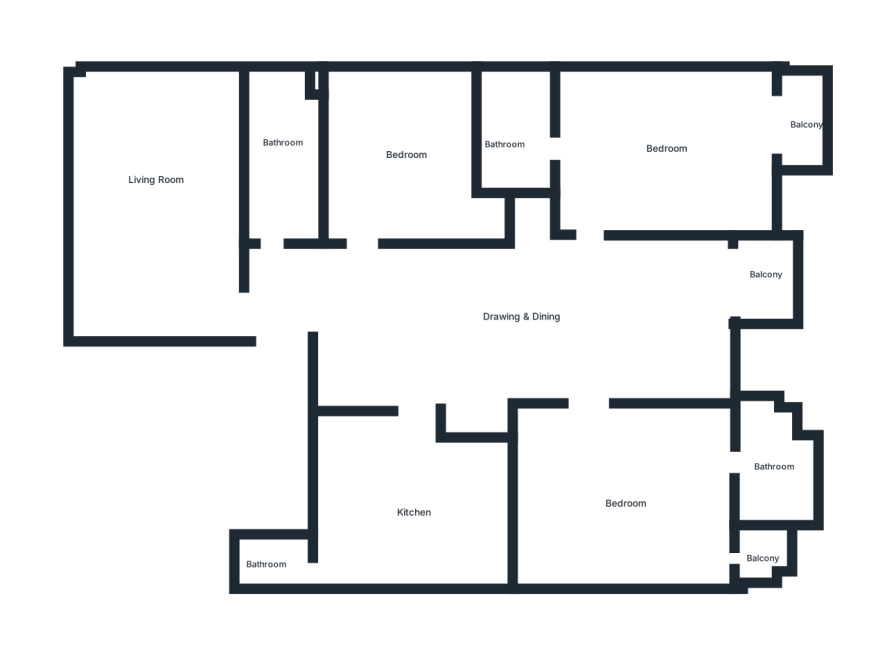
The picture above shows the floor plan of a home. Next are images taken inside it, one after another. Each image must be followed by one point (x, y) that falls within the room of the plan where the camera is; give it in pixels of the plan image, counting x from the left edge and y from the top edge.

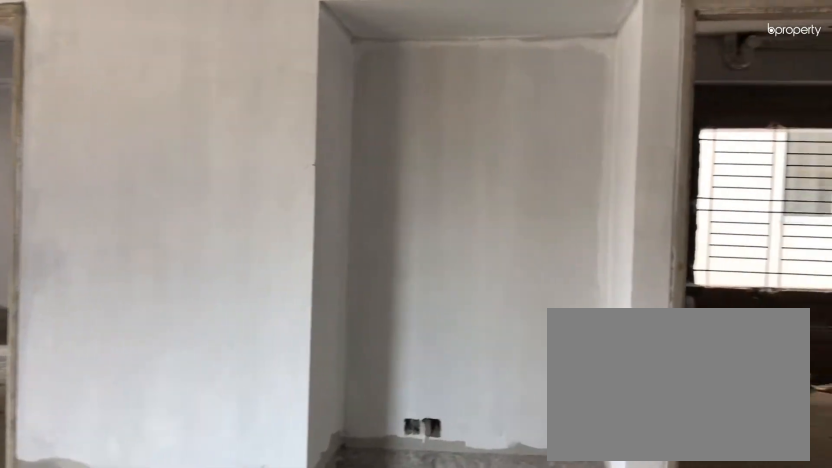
(534, 324)
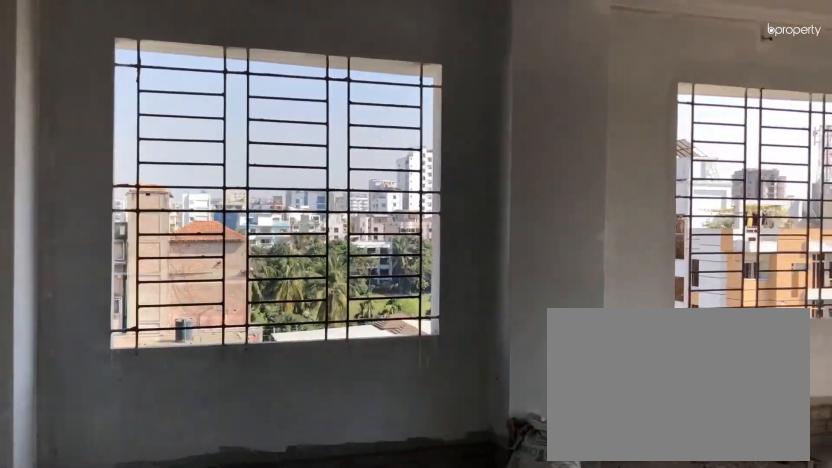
(223, 307)
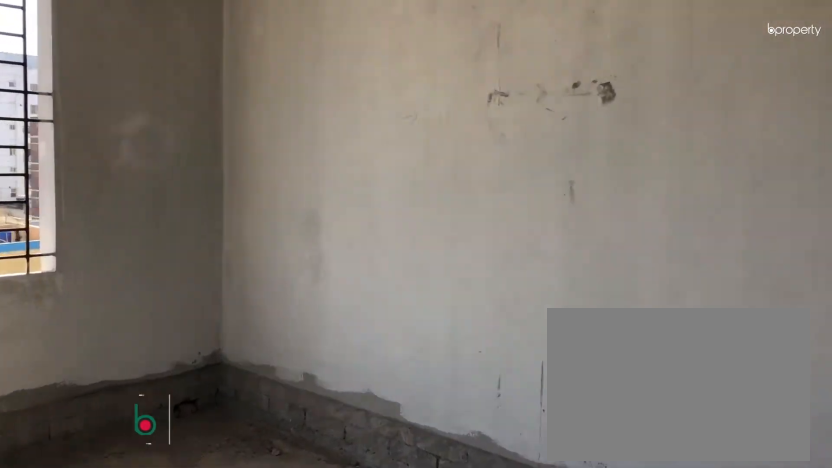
(161, 205)
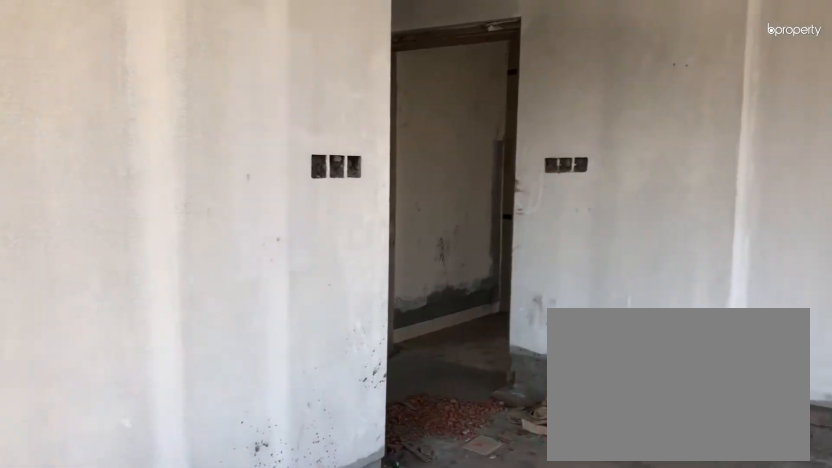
(161, 205)
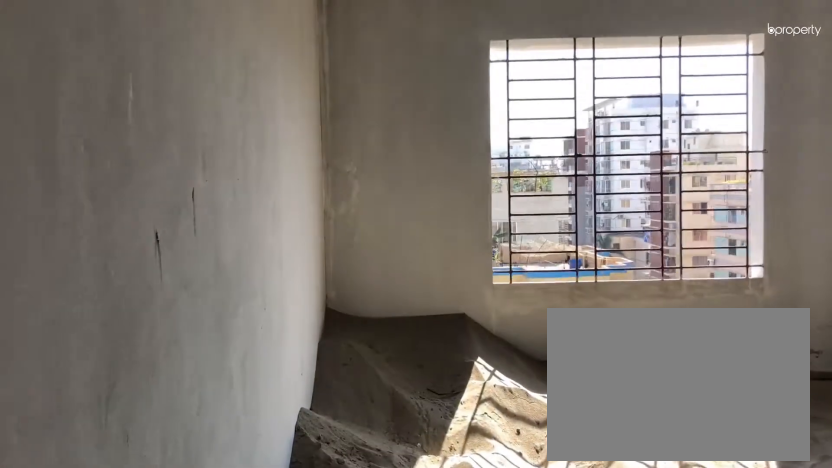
(377, 232)
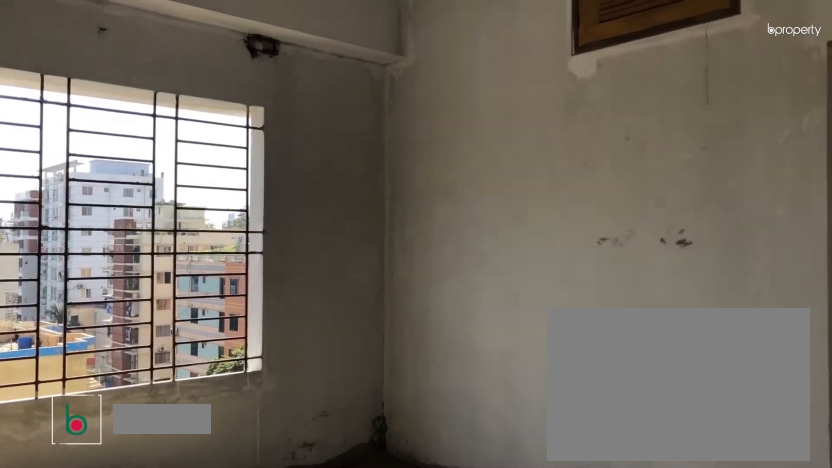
(420, 156)
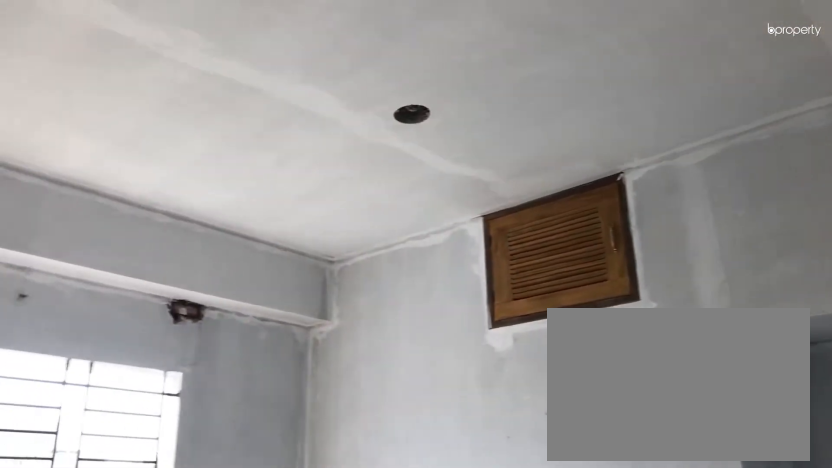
(420, 156)
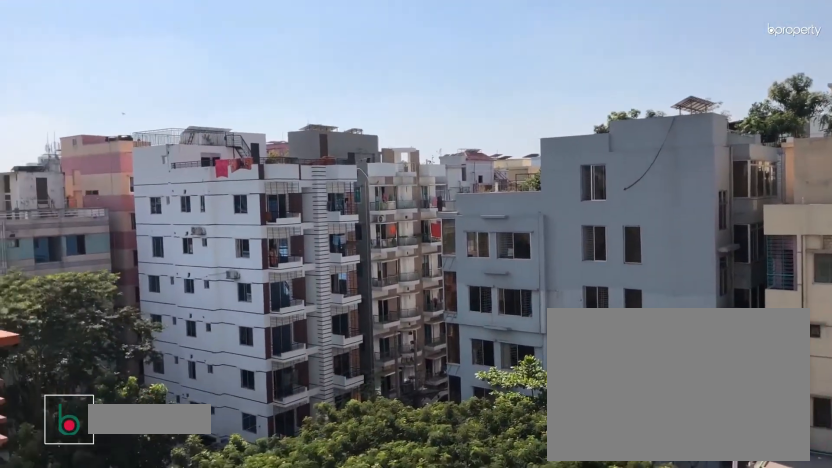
(766, 281)
